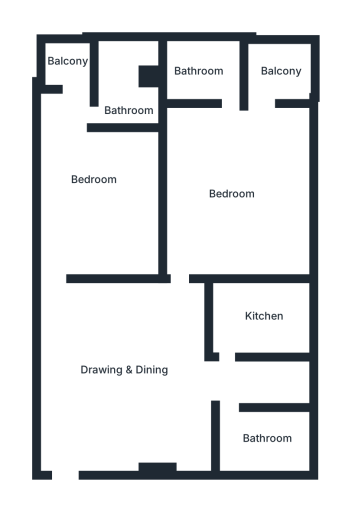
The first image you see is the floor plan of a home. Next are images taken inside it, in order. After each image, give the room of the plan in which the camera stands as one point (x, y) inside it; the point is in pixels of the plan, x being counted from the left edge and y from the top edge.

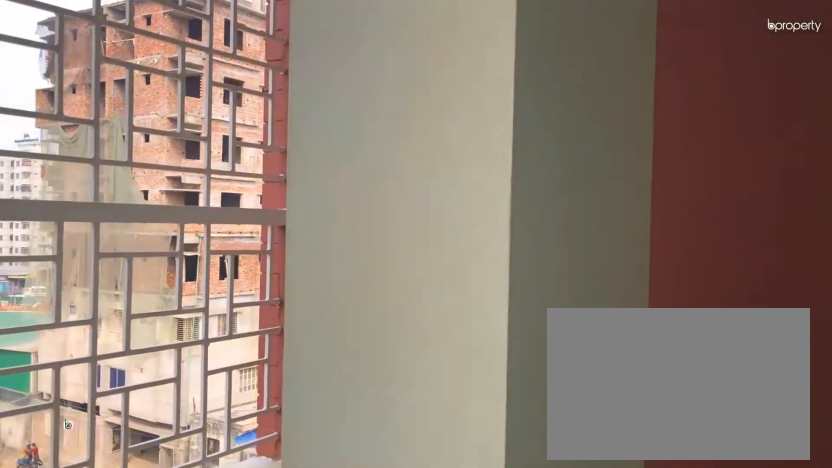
(281, 70)
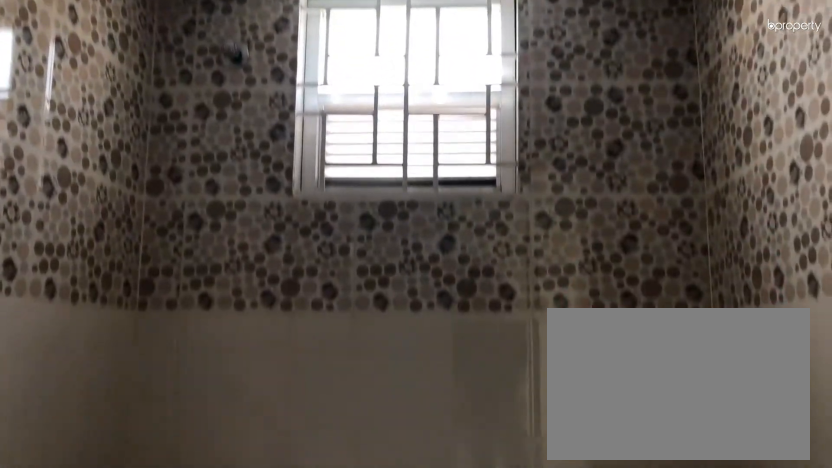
(205, 68)
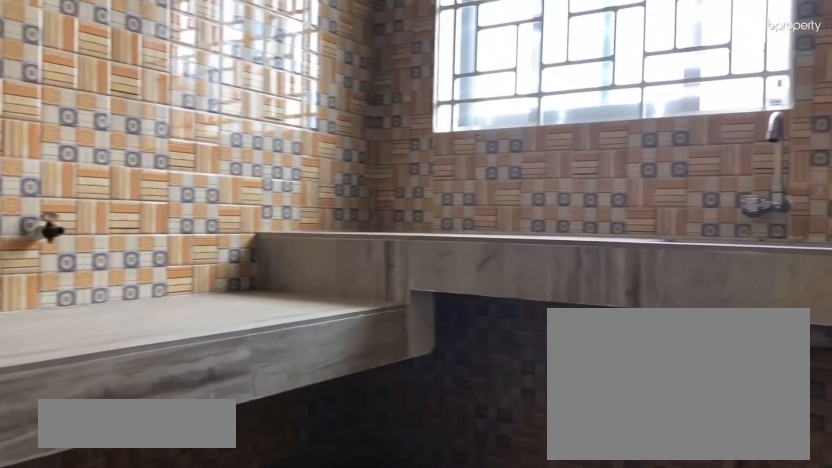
(246, 320)
